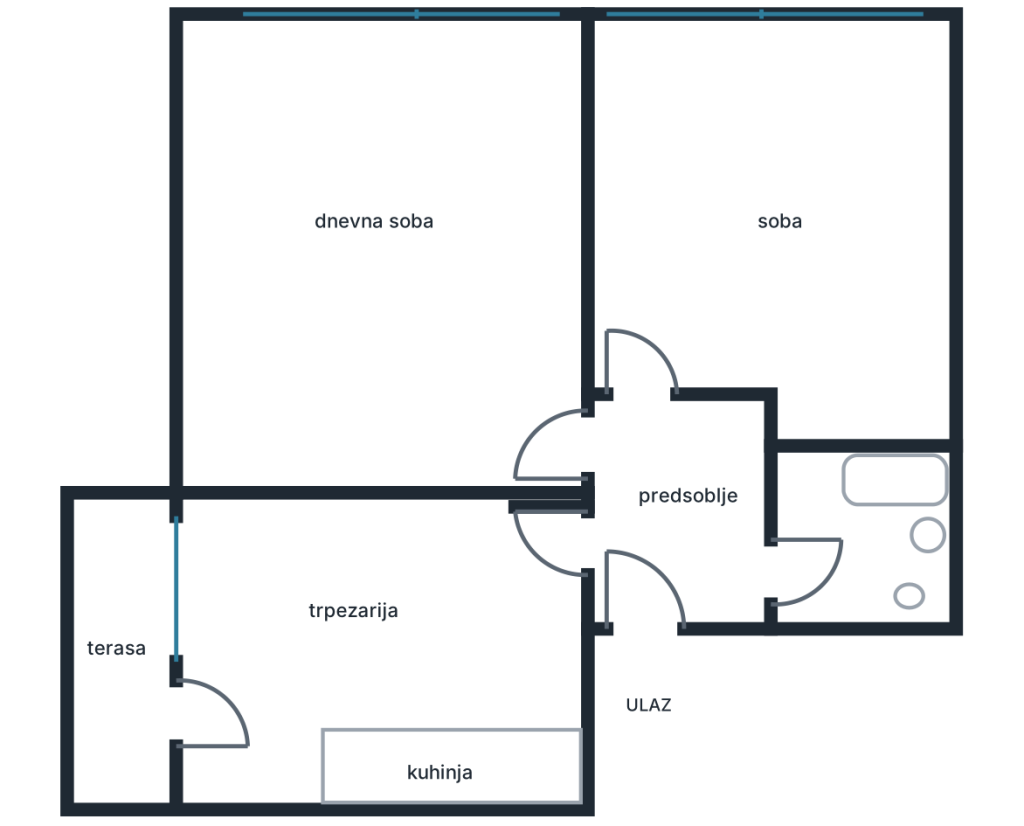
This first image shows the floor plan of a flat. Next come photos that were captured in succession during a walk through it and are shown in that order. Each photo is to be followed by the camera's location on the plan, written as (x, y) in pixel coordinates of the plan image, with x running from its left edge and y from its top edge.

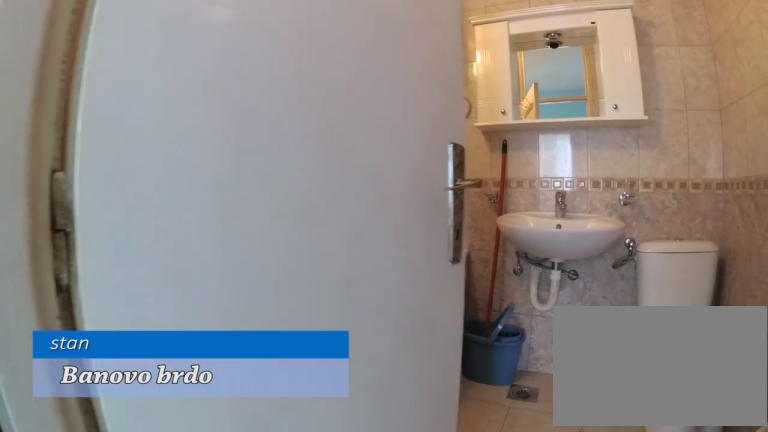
(712, 575)
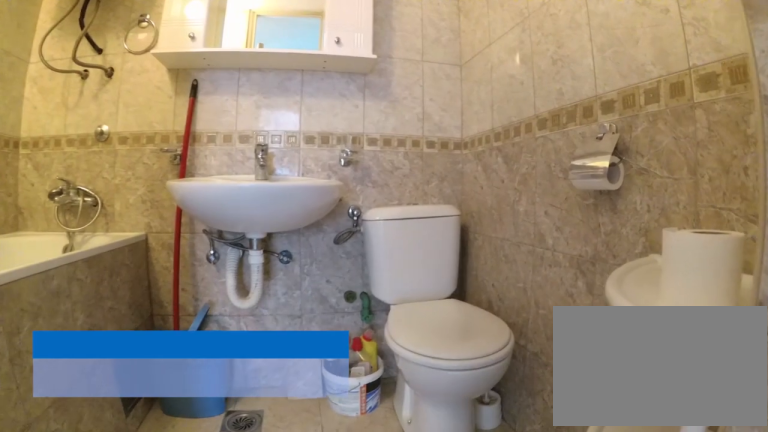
(784, 574)
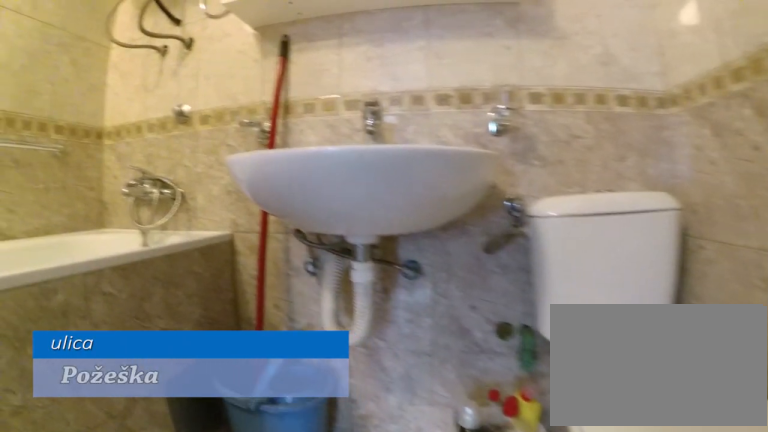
(828, 574)
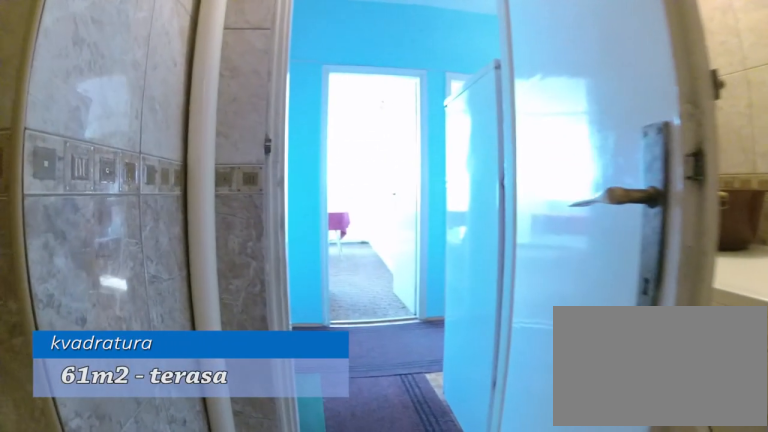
(906, 568)
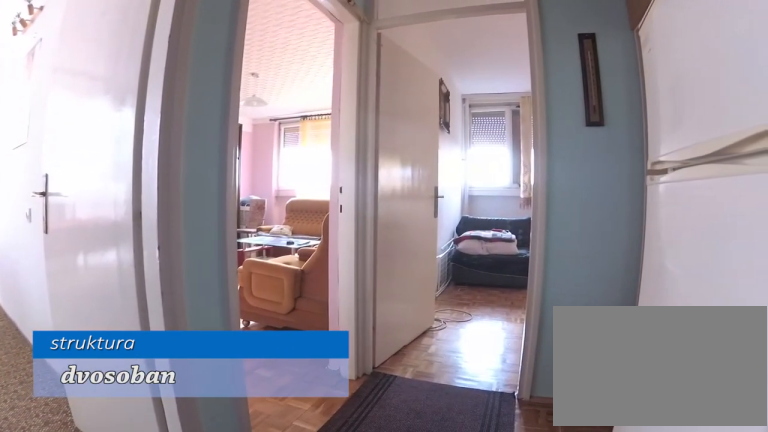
(709, 602)
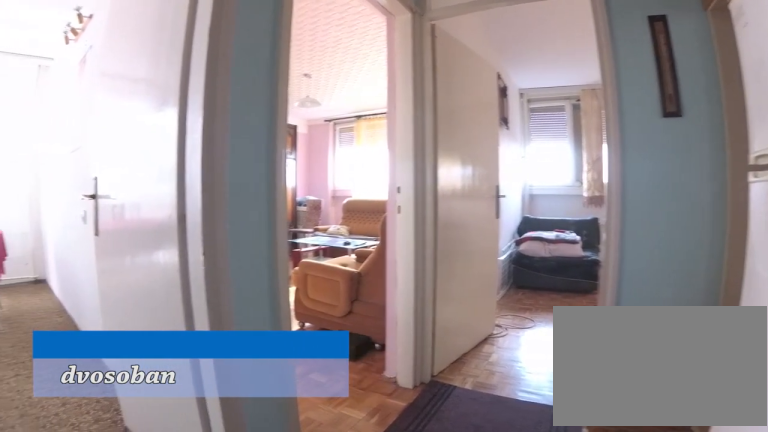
(686, 600)
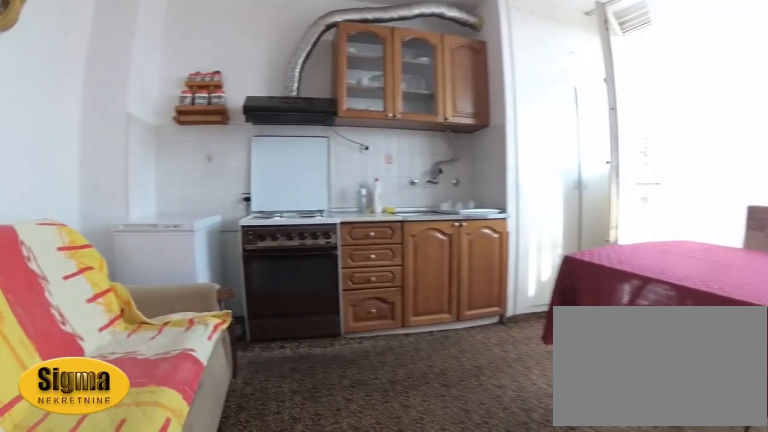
(480, 561)
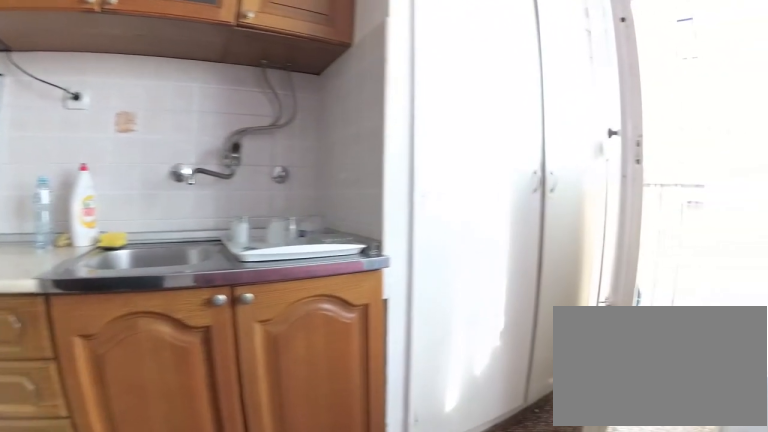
(380, 635)
